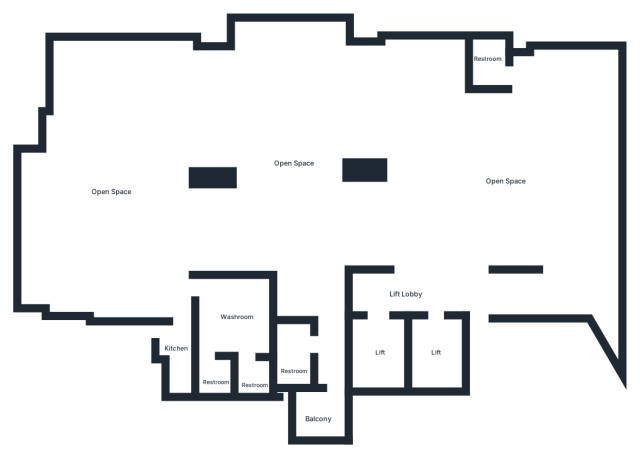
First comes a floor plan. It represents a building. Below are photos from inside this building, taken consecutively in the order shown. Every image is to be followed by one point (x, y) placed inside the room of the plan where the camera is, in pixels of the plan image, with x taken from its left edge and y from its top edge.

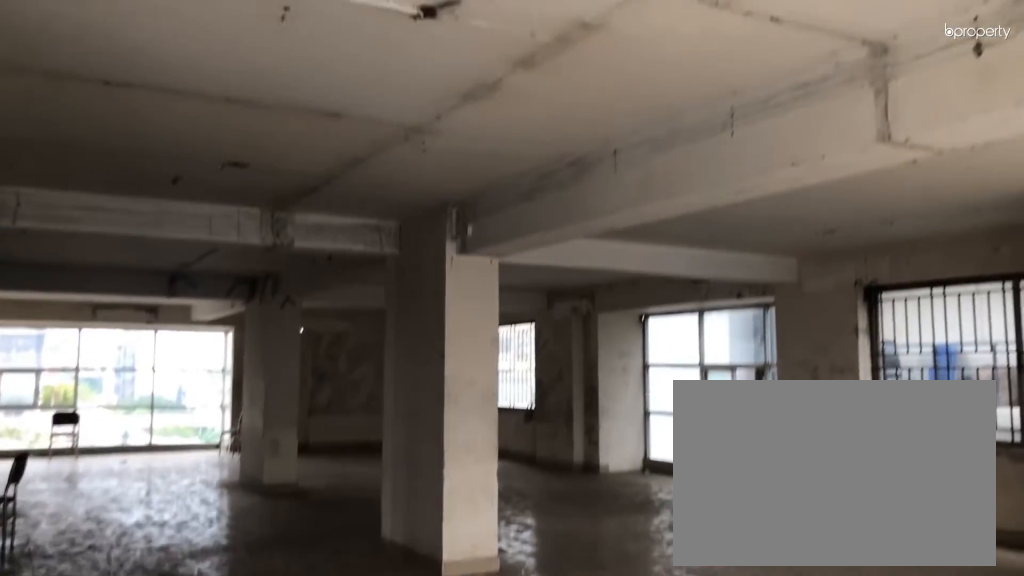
(521, 184)
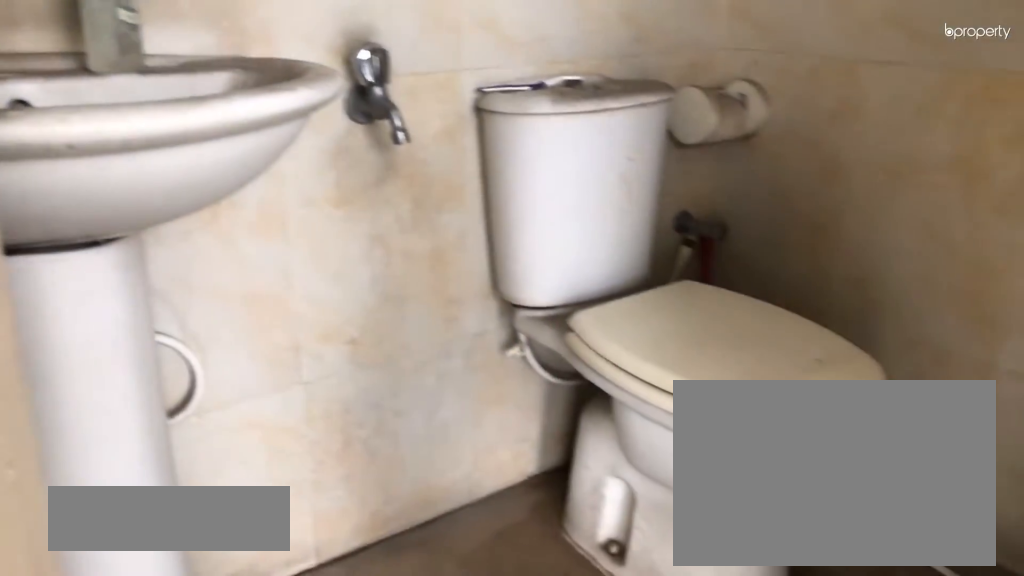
(485, 63)
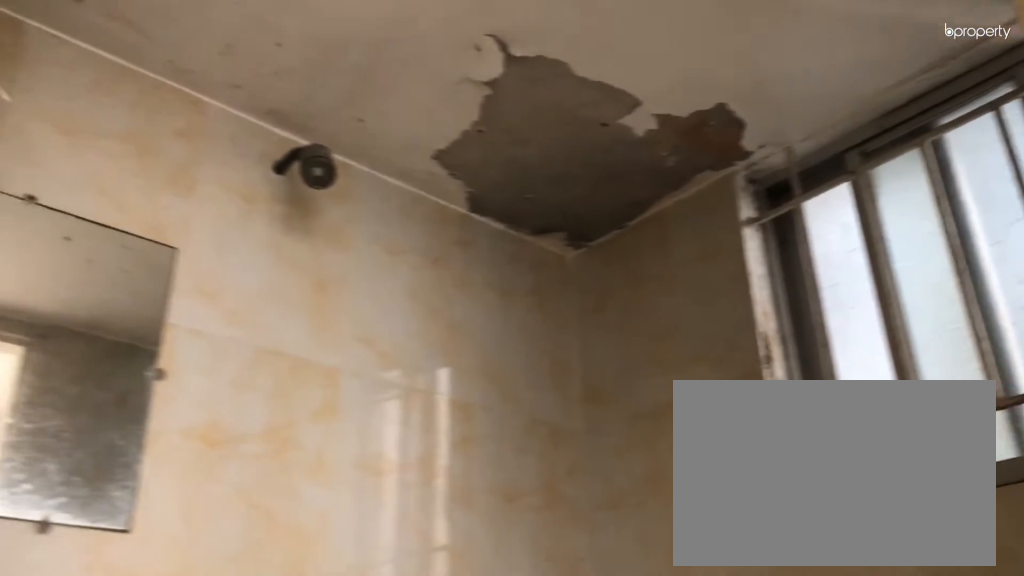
(485, 63)
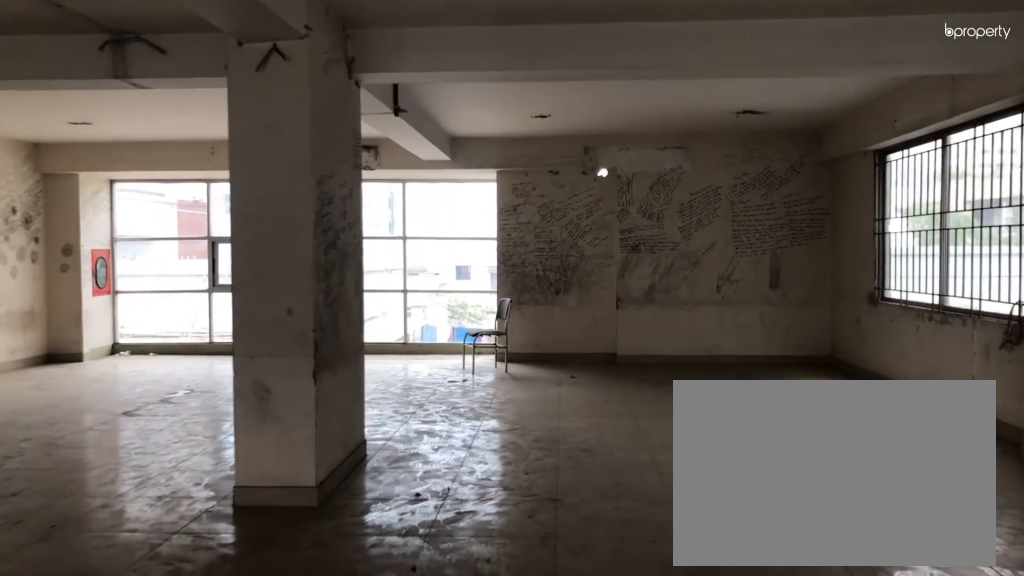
(361, 110)
